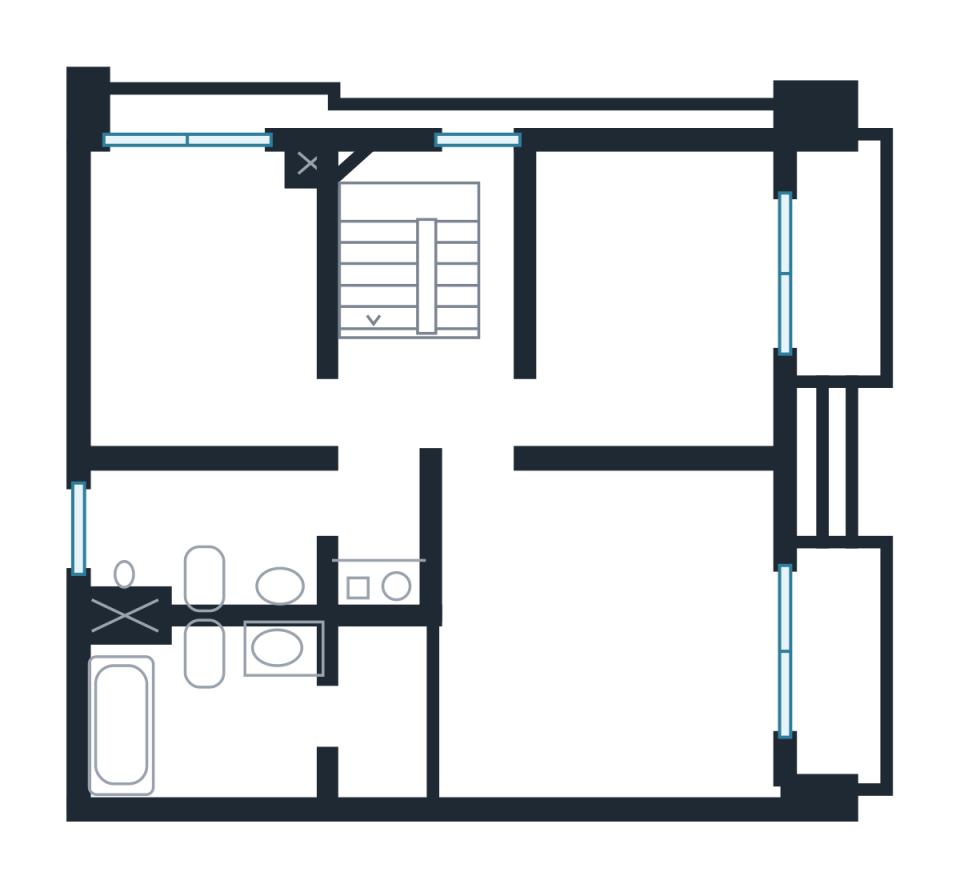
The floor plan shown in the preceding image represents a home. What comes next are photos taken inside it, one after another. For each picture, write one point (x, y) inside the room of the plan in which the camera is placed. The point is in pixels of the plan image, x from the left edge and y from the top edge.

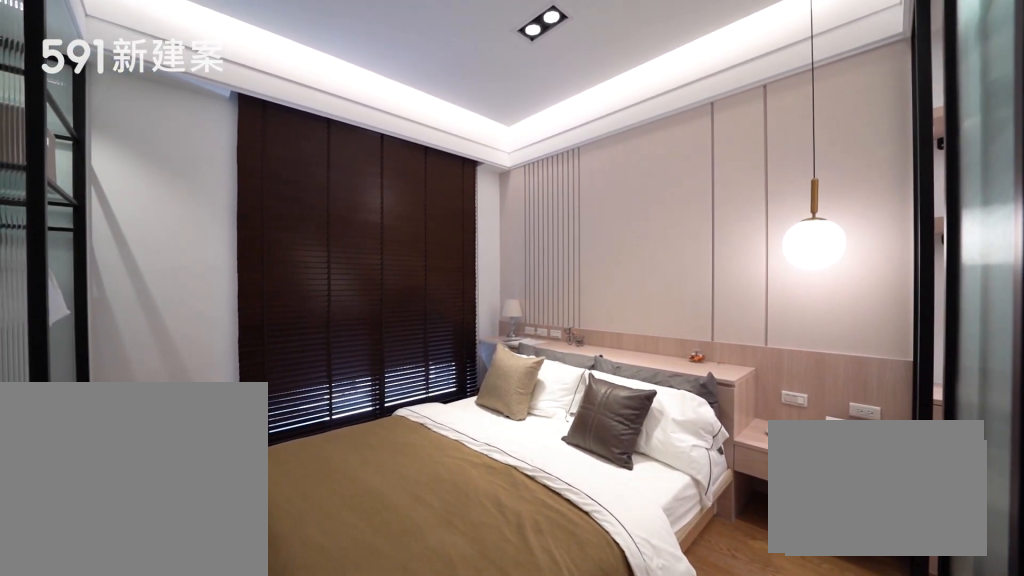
(571, 646)
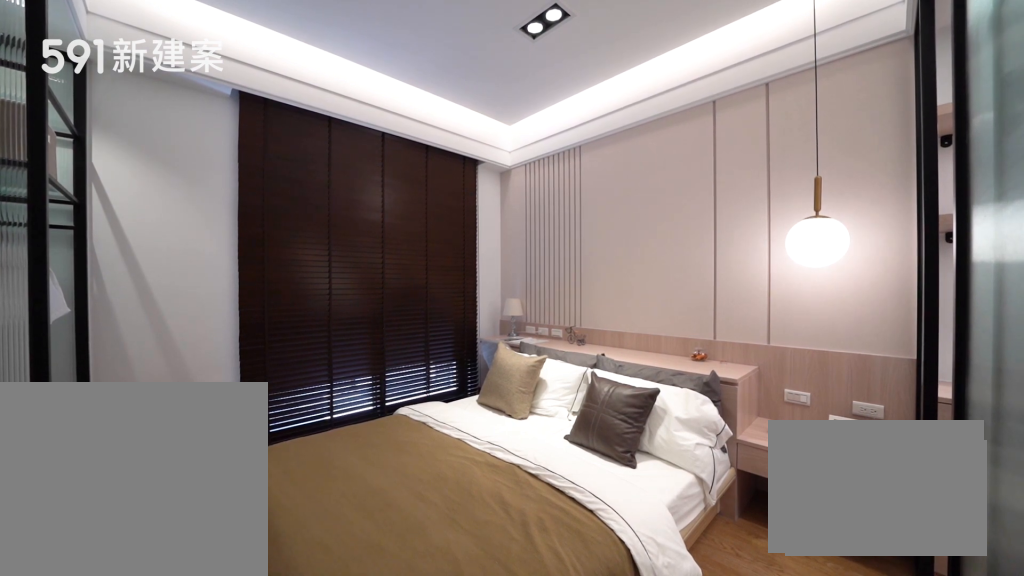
(571, 646)
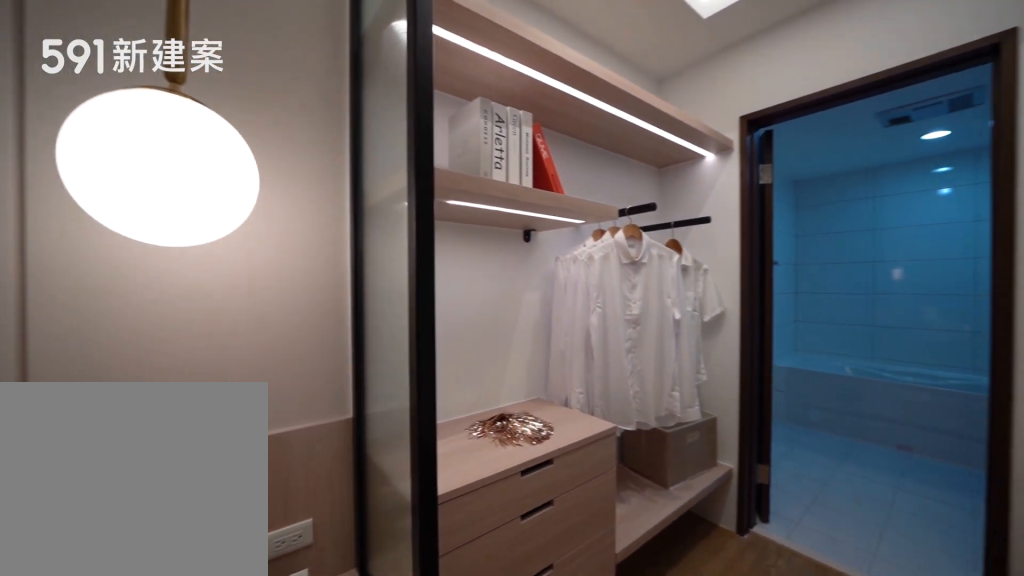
(571, 646)
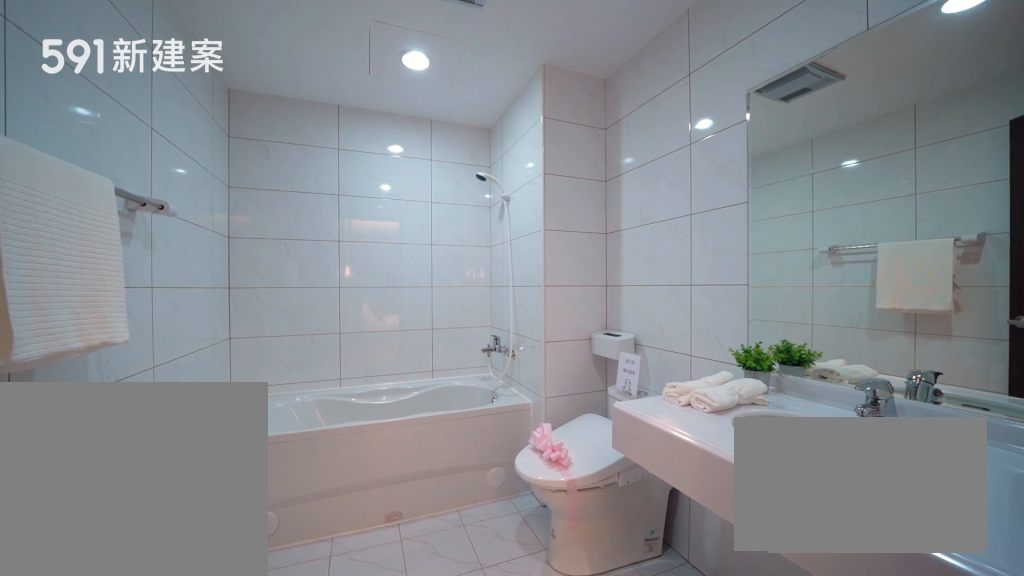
(198, 714)
